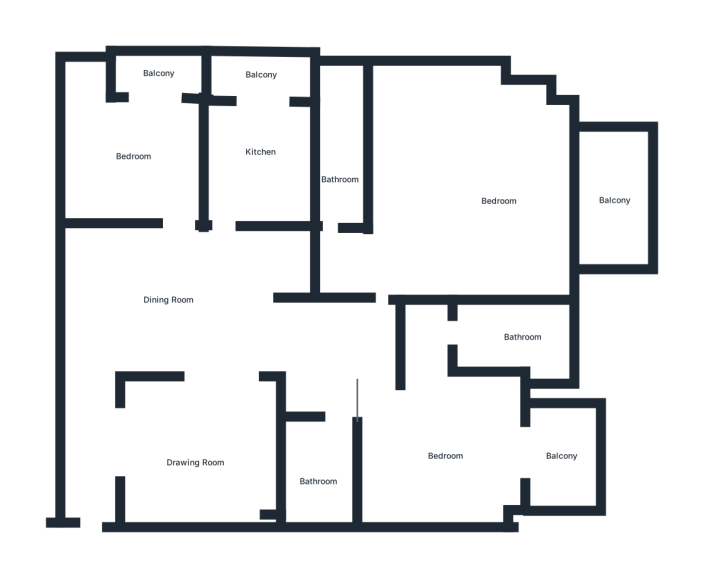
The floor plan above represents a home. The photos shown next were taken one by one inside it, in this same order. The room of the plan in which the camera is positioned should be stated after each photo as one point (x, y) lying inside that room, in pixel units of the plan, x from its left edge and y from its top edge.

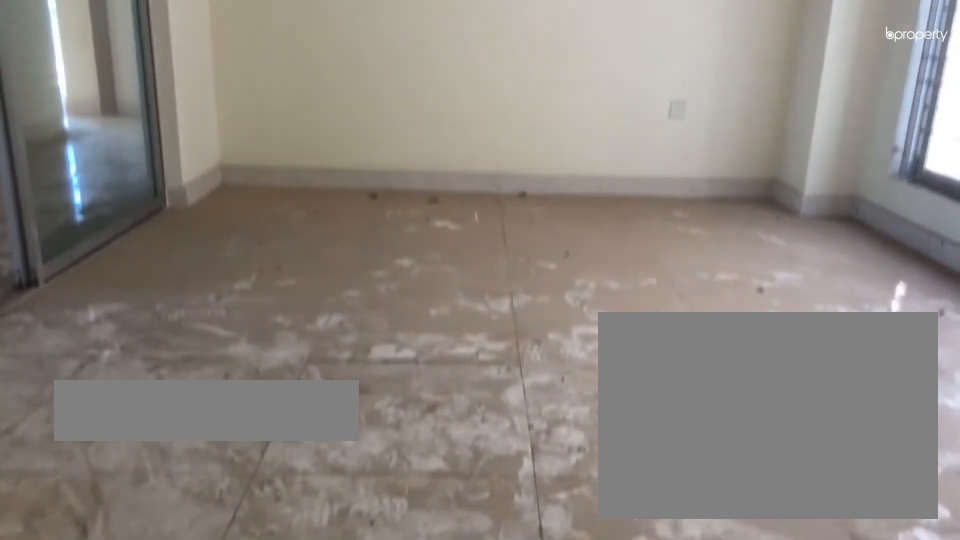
(201, 443)
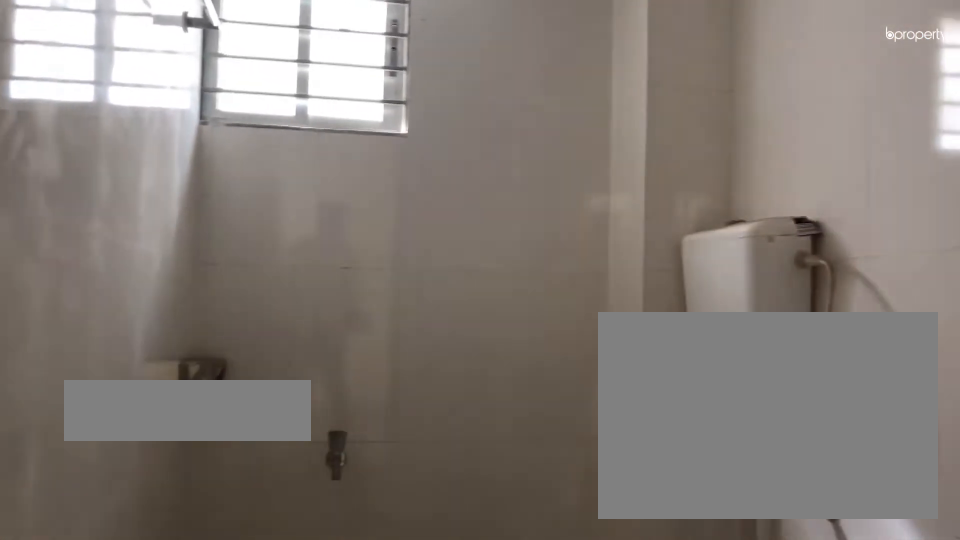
(319, 470)
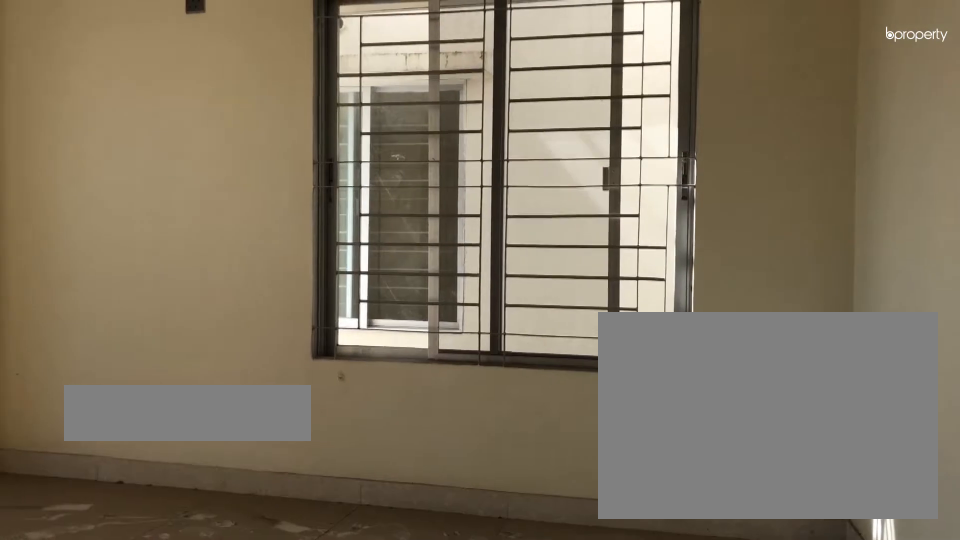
(450, 436)
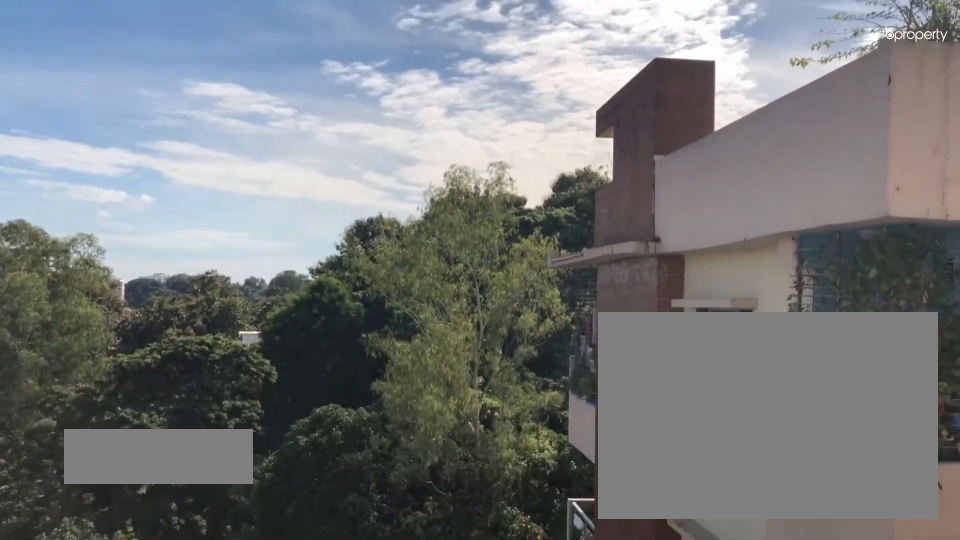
(567, 454)
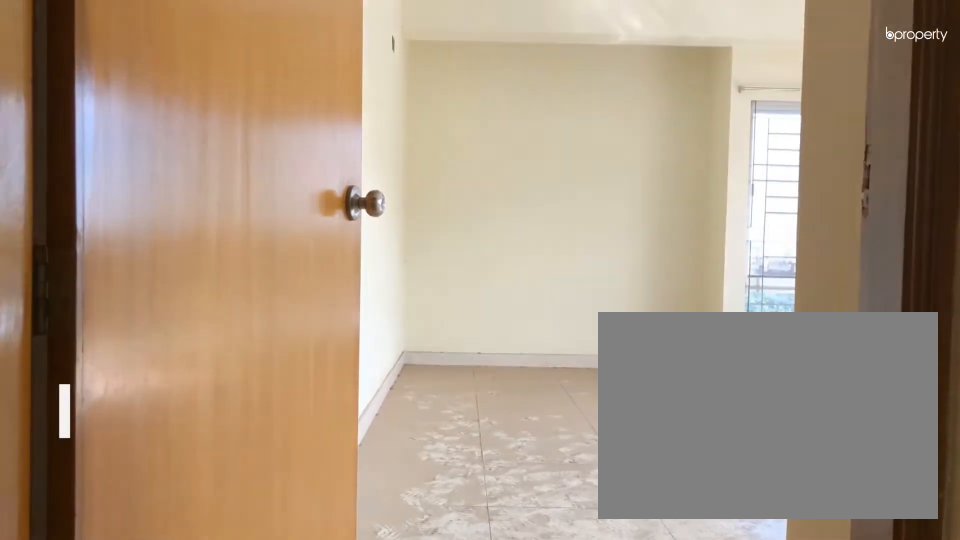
(387, 264)
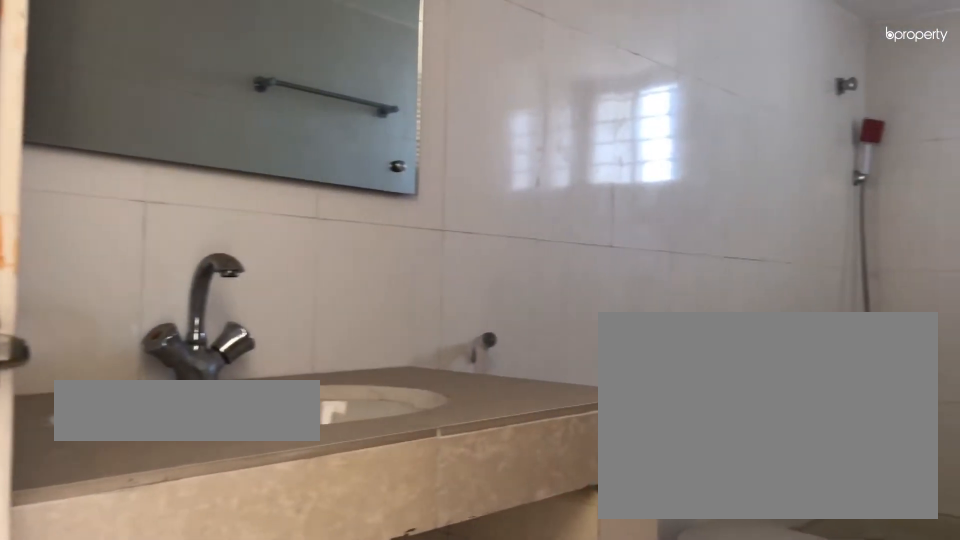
(341, 149)
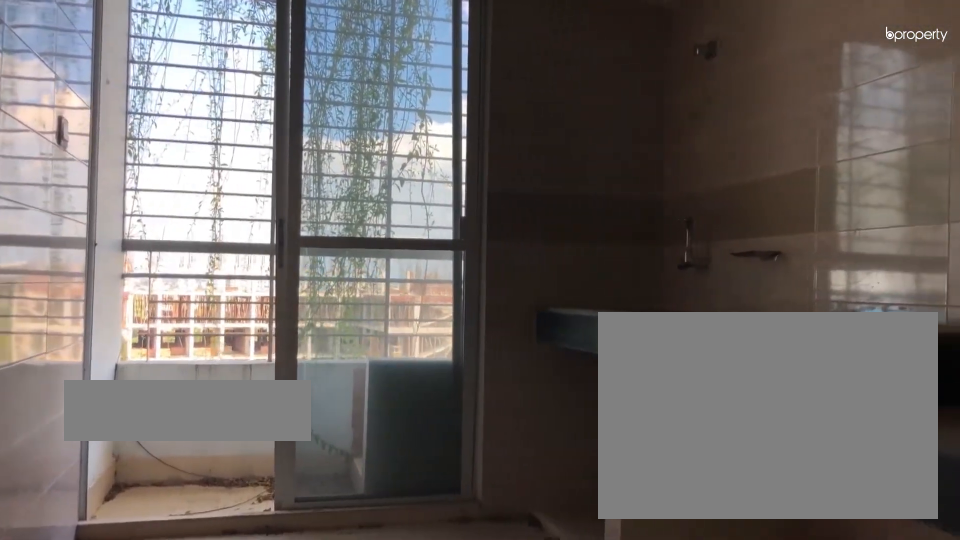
(257, 158)
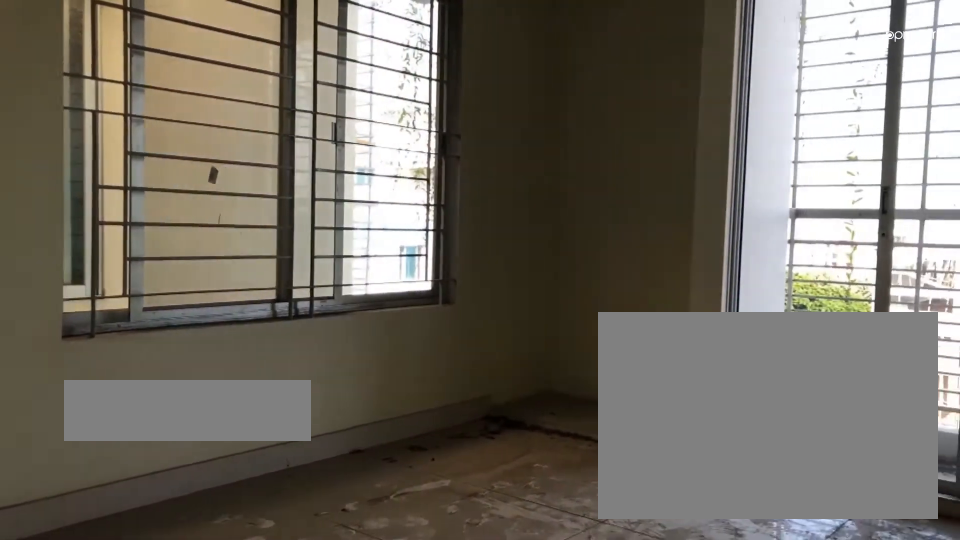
(134, 157)
